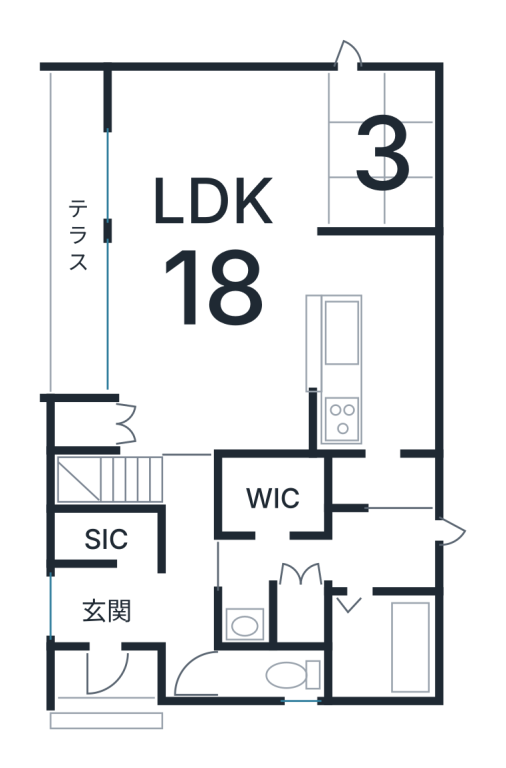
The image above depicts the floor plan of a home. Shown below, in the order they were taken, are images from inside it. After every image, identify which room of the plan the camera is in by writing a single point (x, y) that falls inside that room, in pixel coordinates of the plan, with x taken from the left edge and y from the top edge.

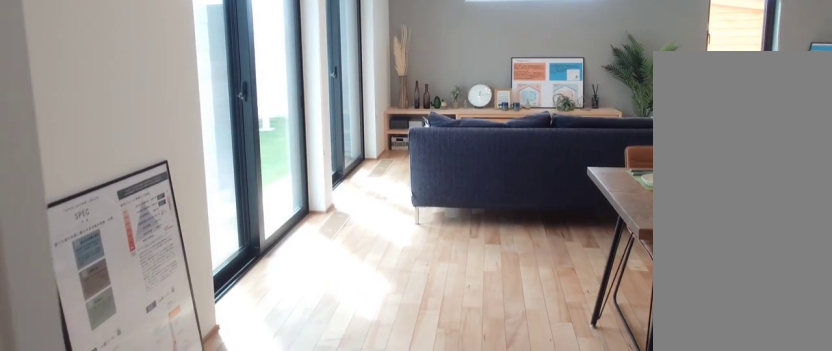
(209, 124)
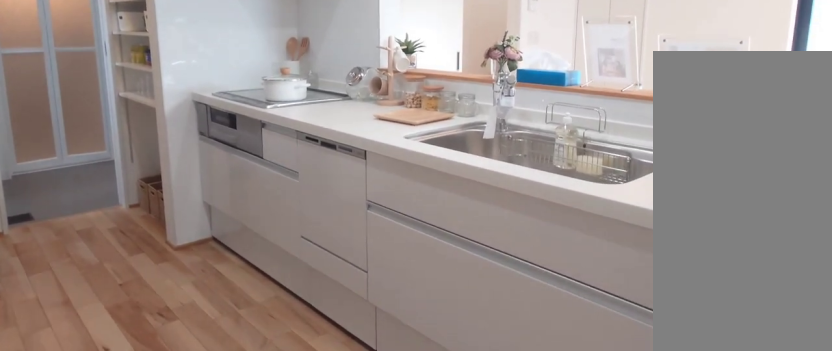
(380, 371)
